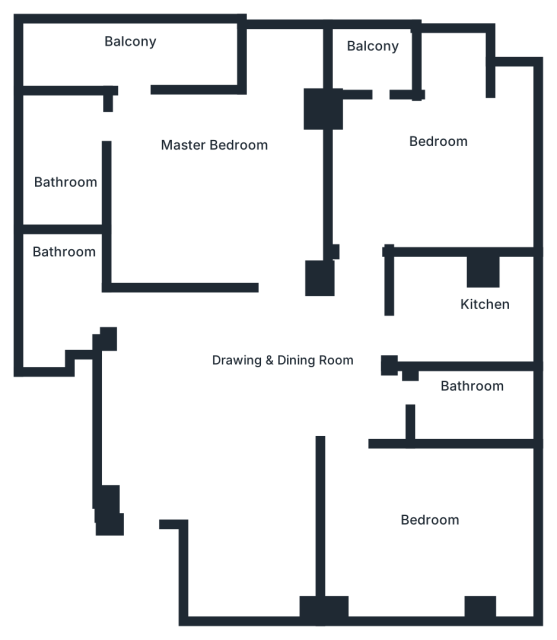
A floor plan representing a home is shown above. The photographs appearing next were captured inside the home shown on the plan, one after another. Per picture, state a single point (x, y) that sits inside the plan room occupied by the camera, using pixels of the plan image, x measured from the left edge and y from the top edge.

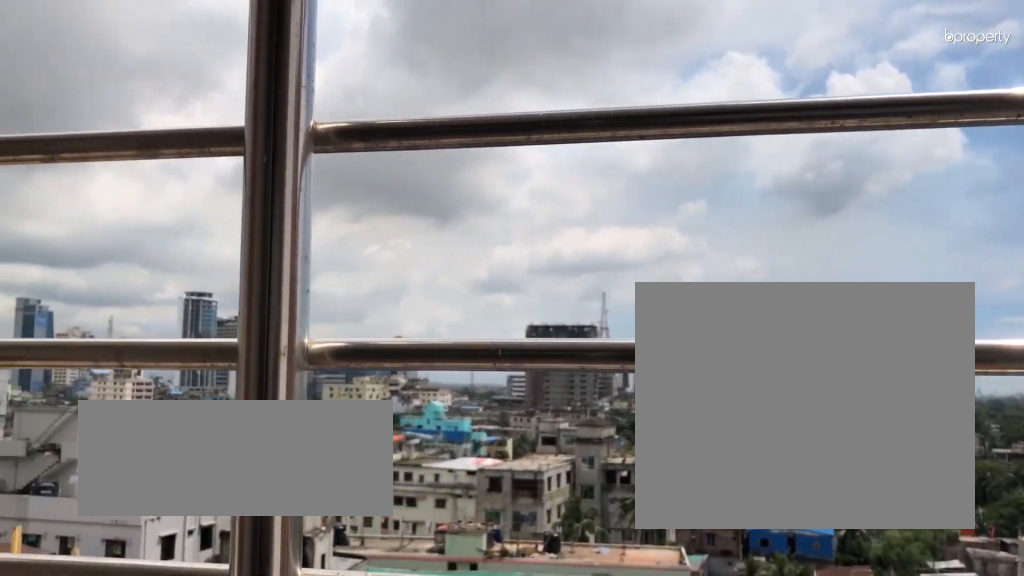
(378, 59)
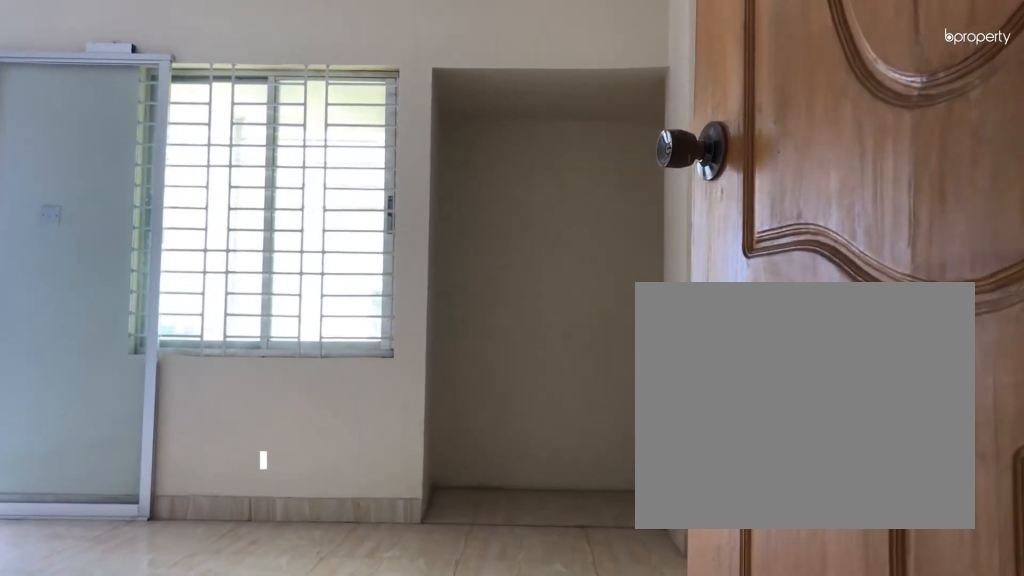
(221, 175)
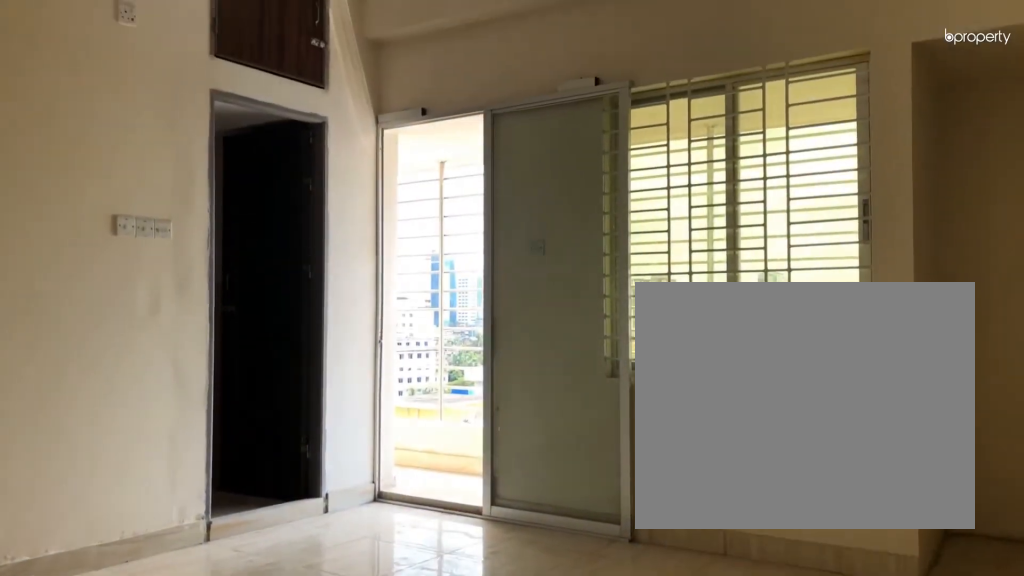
(221, 175)
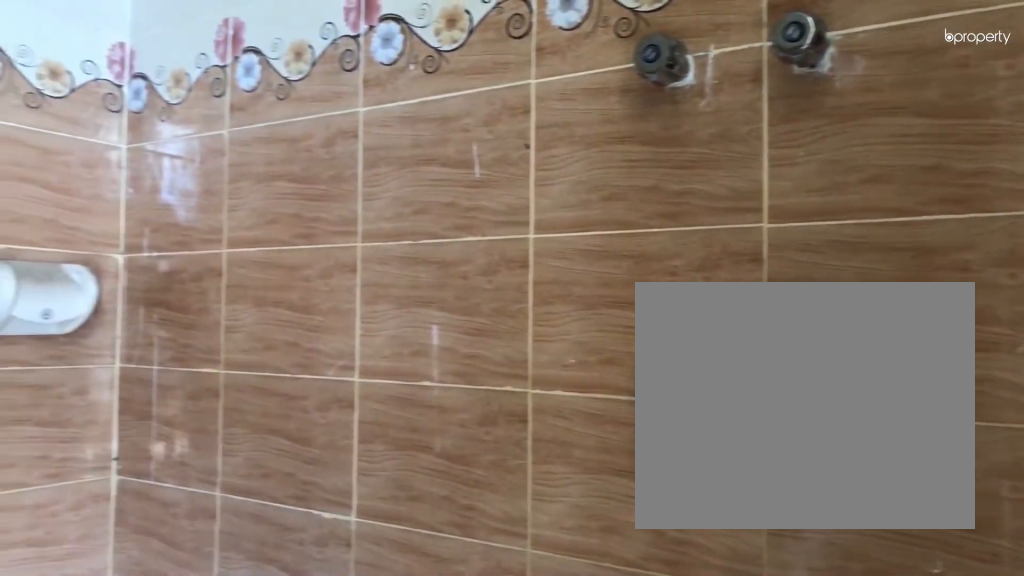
(75, 171)
